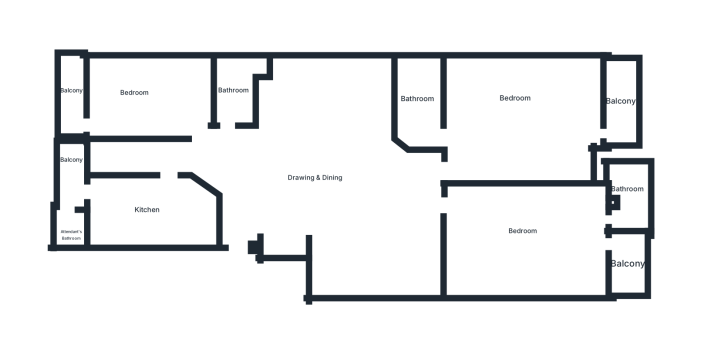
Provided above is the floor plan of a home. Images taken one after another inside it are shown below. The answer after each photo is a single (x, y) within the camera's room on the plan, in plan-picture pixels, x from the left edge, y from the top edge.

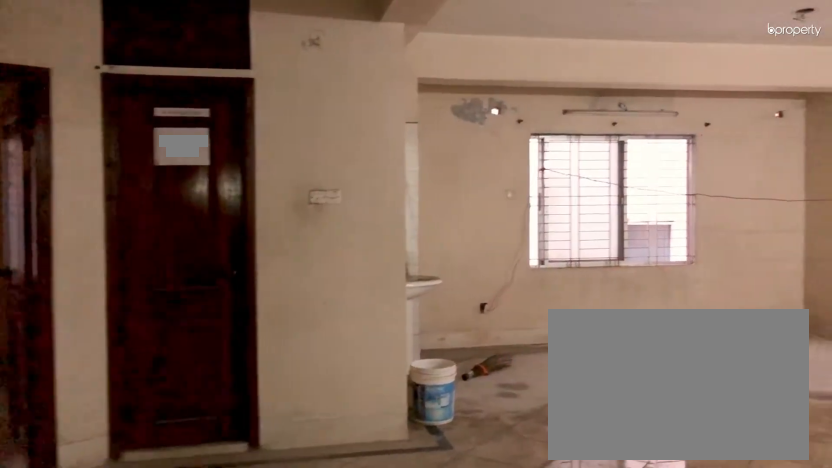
(237, 229)
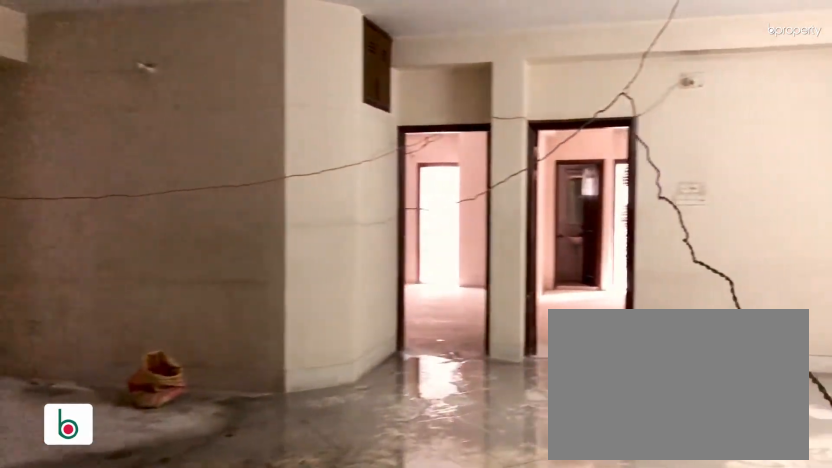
(336, 188)
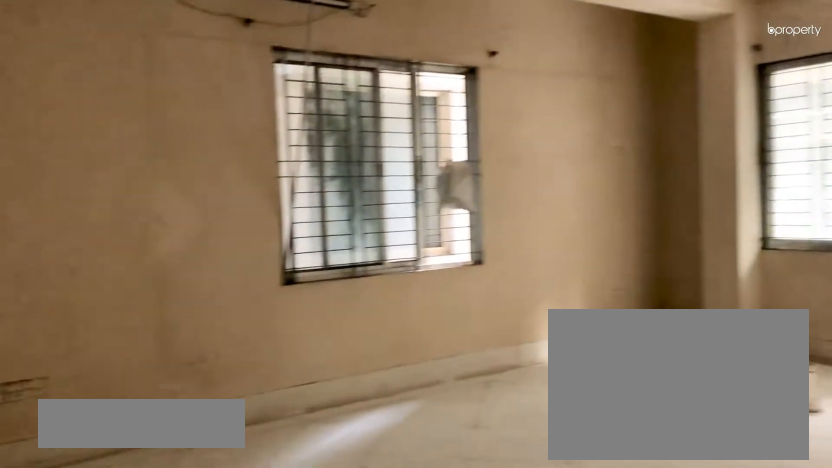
(510, 102)
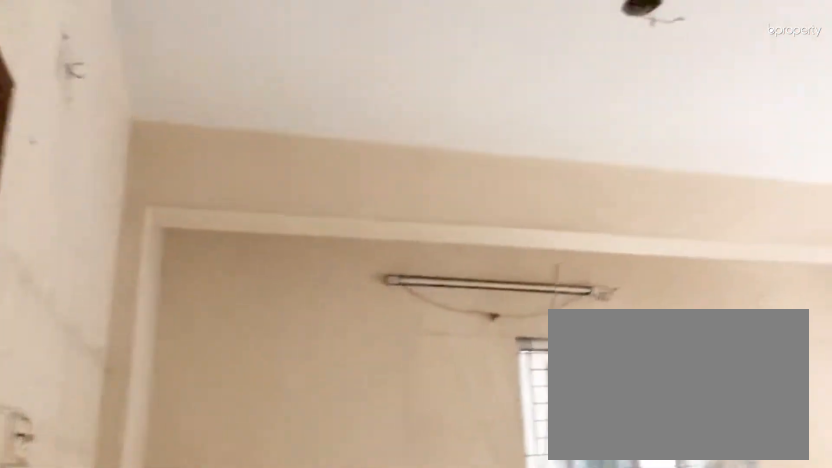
(510, 102)
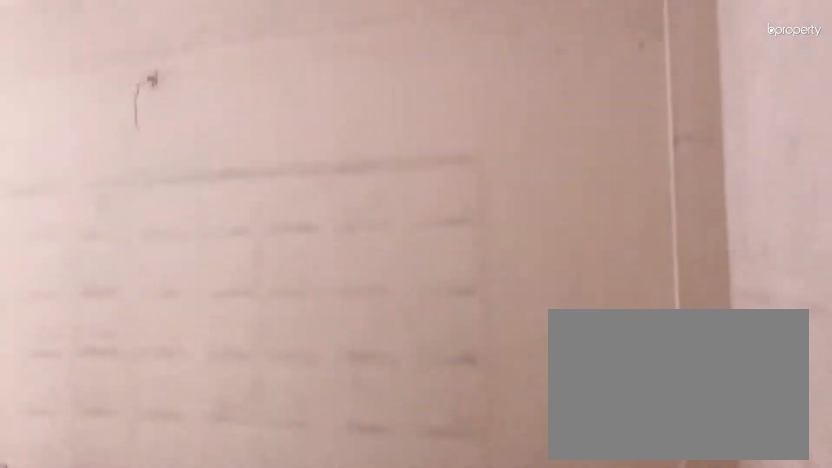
(512, 238)
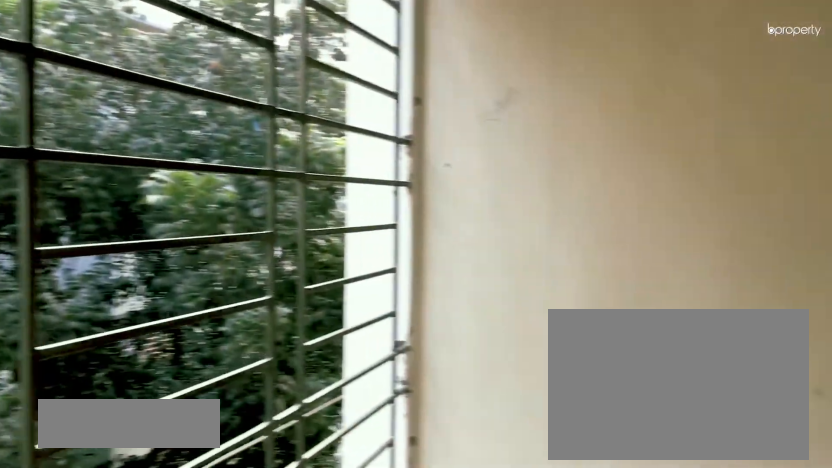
(629, 271)
